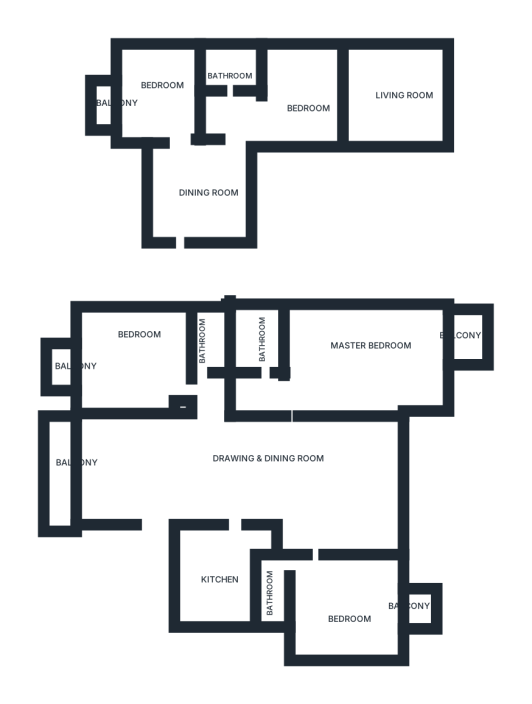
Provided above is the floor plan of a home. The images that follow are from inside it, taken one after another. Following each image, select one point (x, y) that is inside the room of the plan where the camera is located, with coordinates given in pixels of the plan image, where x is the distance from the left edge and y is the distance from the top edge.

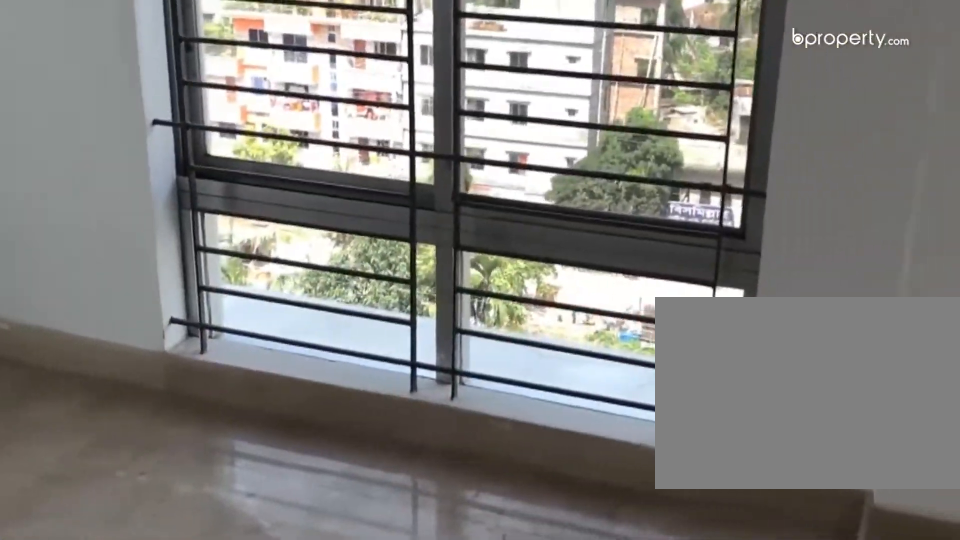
(130, 364)
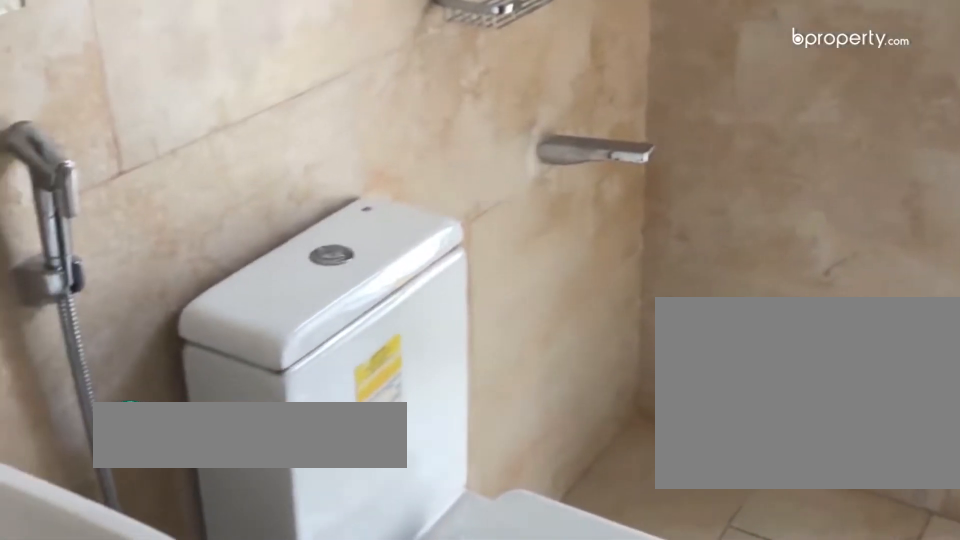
(202, 346)
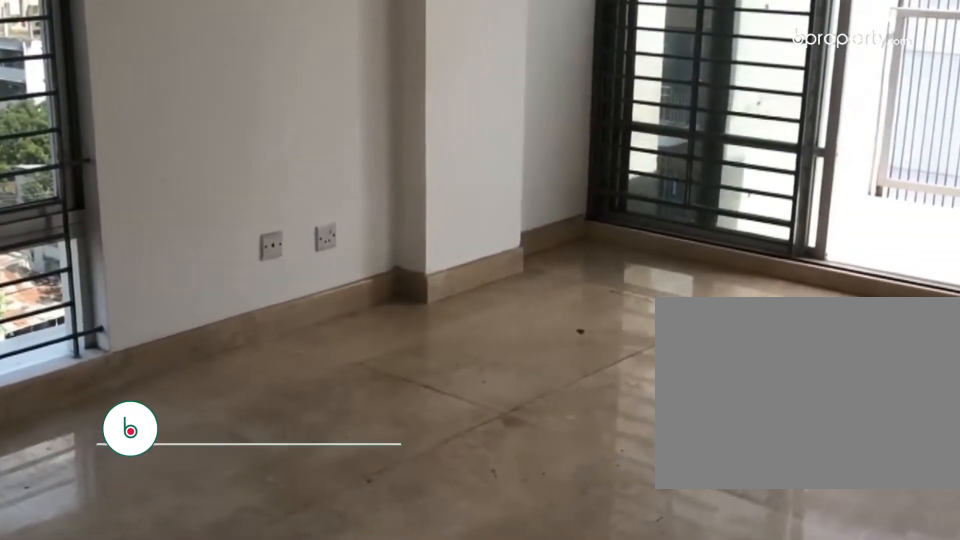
(367, 363)
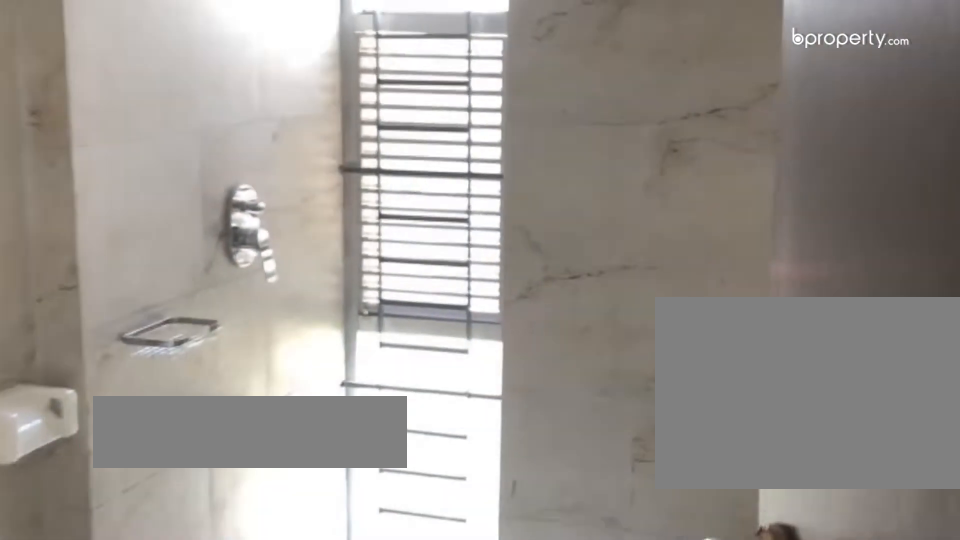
(260, 342)
